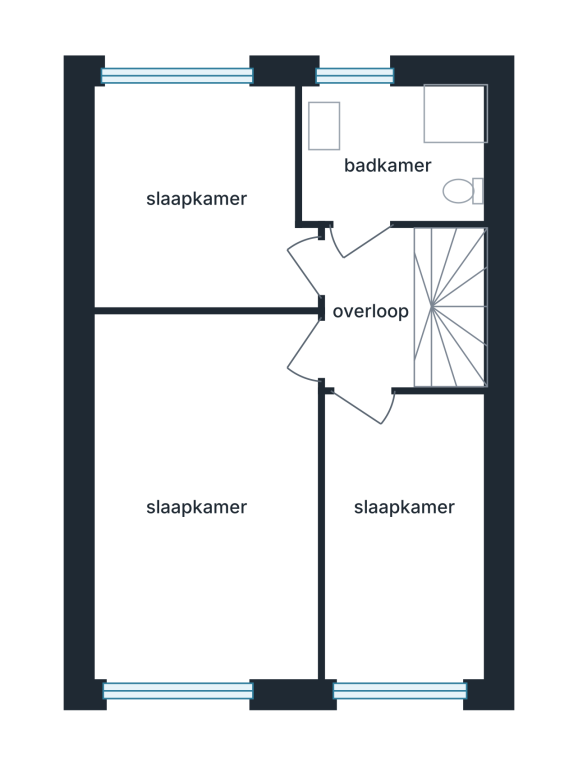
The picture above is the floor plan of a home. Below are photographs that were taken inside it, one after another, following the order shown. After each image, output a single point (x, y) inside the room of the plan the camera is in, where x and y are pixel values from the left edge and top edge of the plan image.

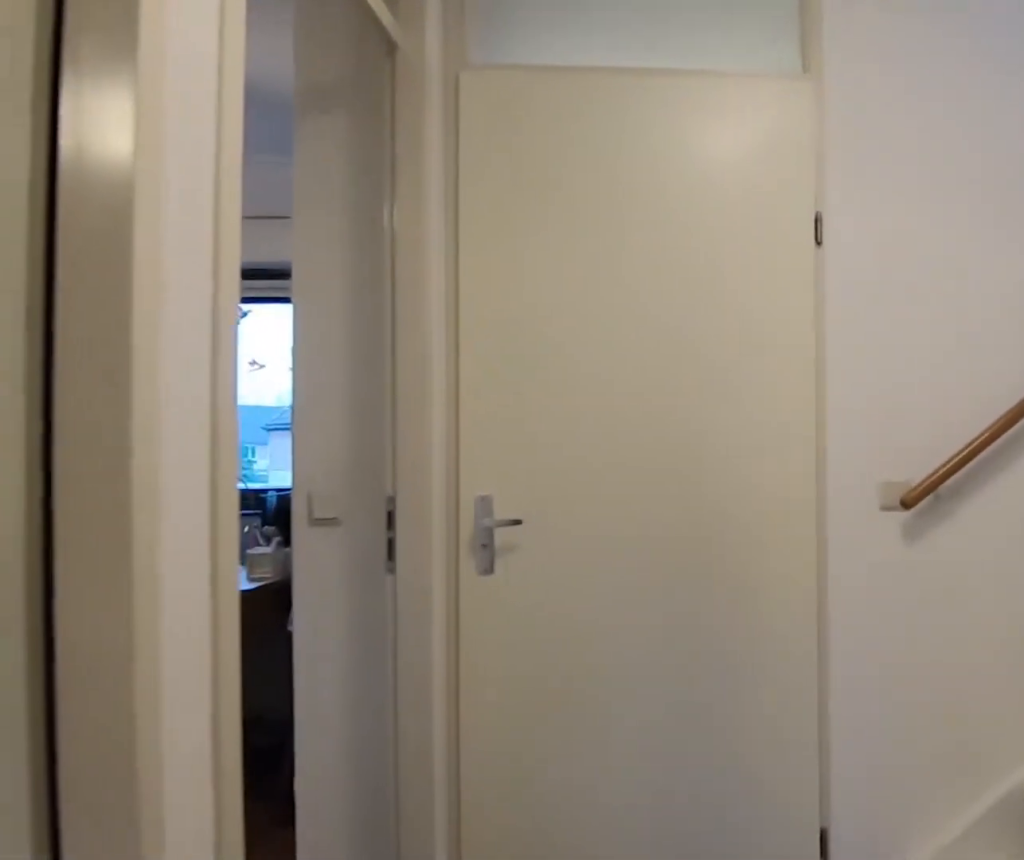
(368, 307)
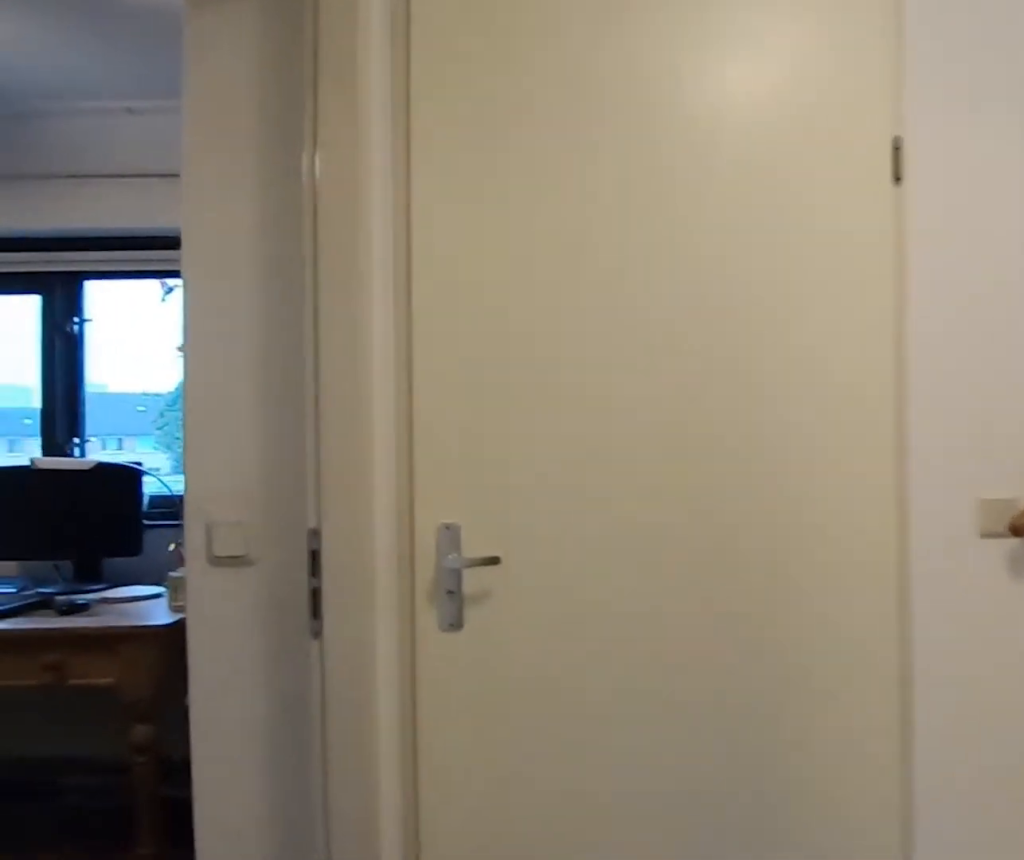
(368, 307)
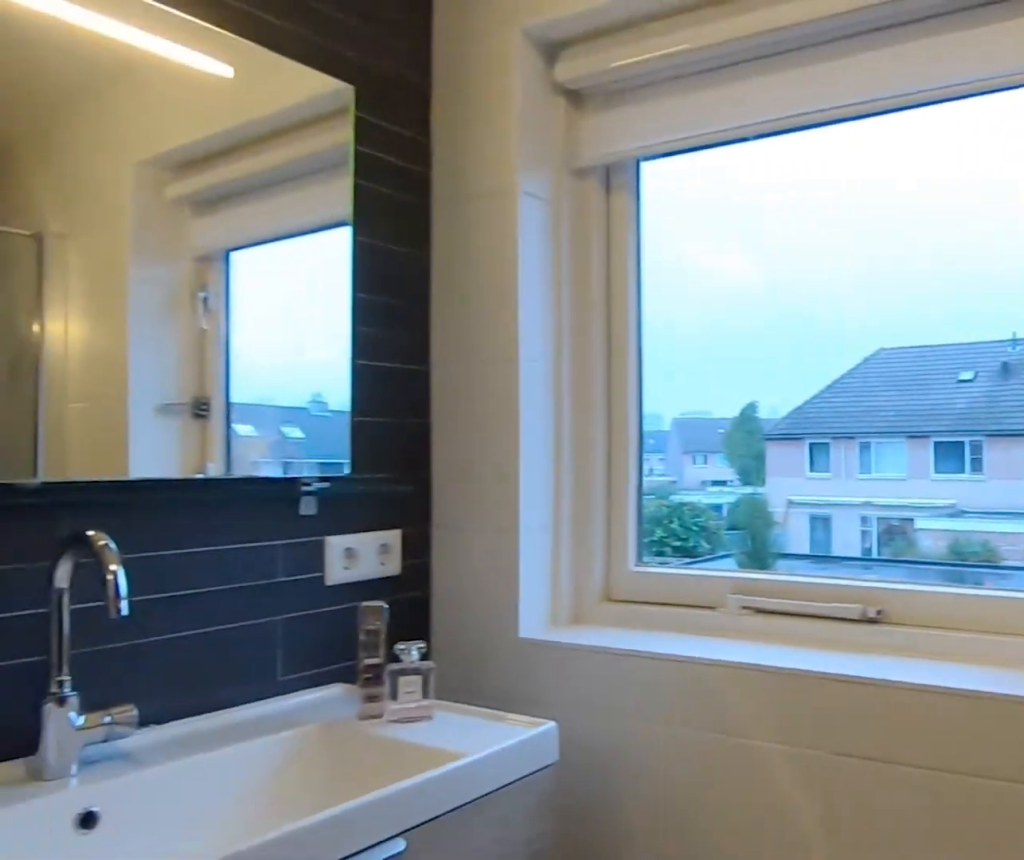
(393, 151)
